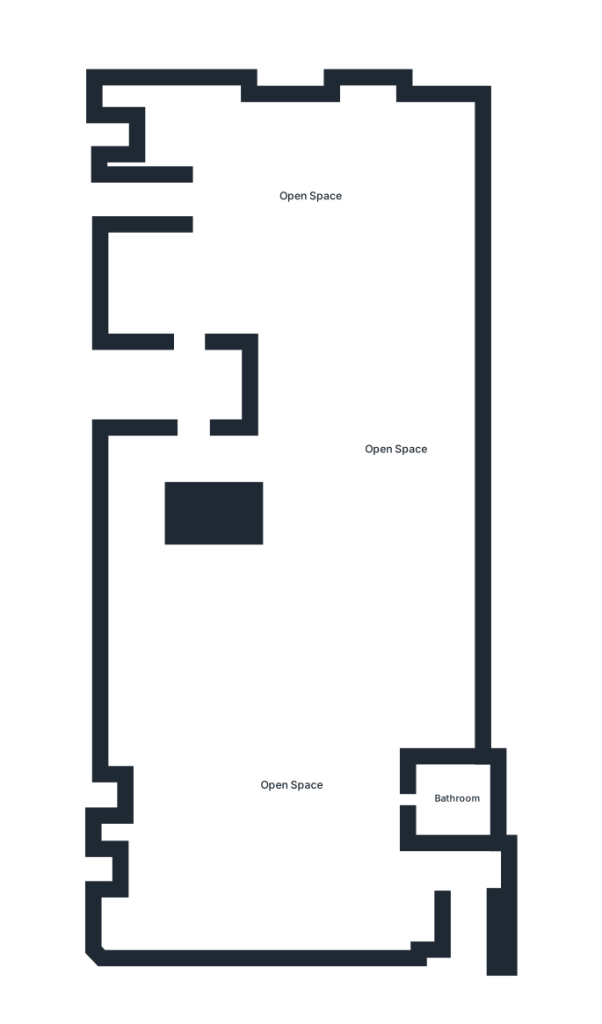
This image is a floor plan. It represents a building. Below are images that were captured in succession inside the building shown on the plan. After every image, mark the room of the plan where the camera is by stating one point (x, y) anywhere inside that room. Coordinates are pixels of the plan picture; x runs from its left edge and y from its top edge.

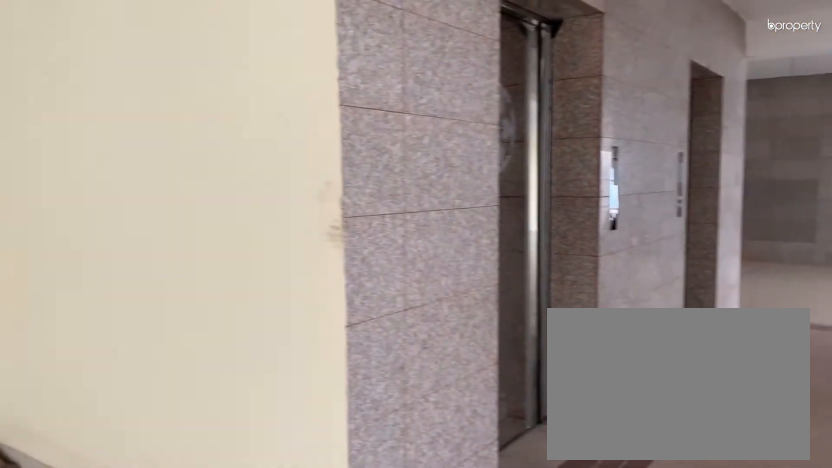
(312, 196)
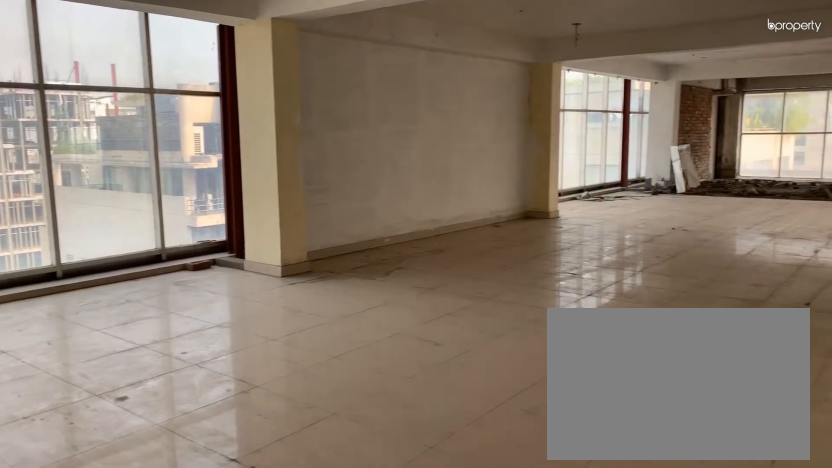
(312, 196)
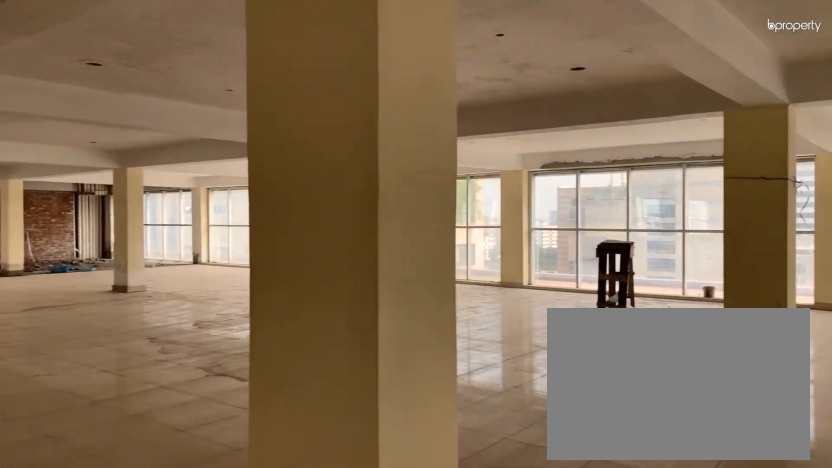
(392, 451)
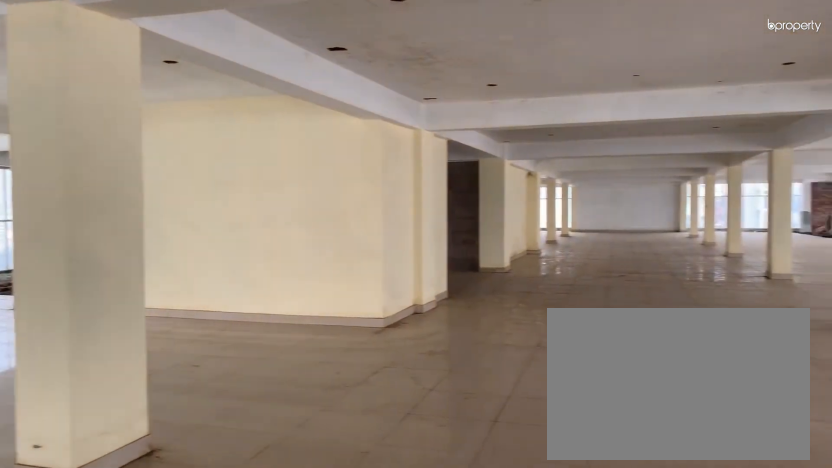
(394, 450)
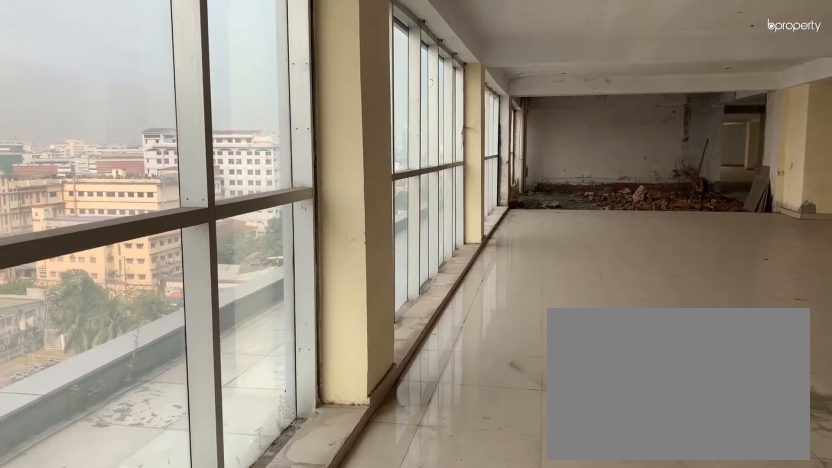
(290, 786)
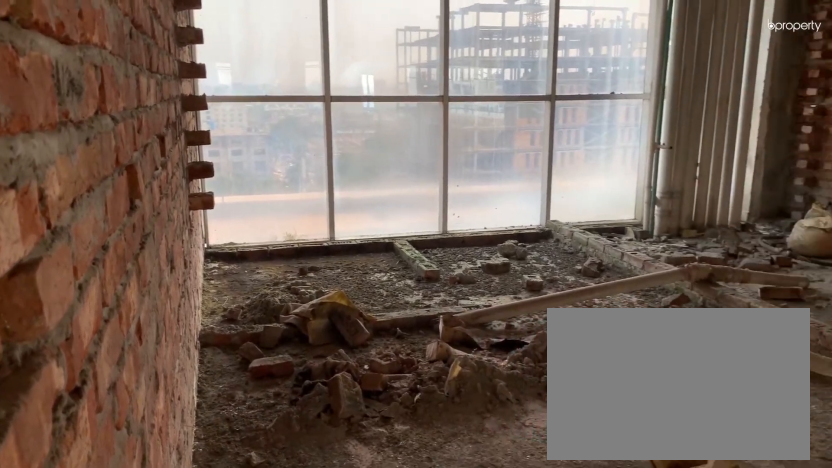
(456, 797)
